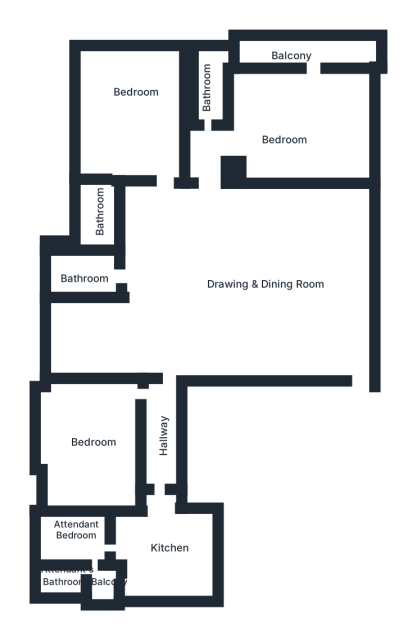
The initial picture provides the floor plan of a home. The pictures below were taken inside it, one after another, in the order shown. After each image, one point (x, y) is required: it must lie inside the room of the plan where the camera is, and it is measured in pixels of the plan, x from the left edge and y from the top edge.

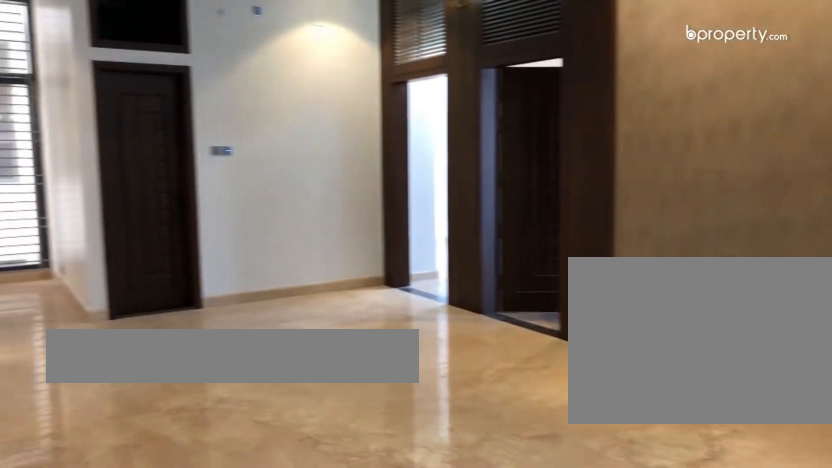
(312, 309)
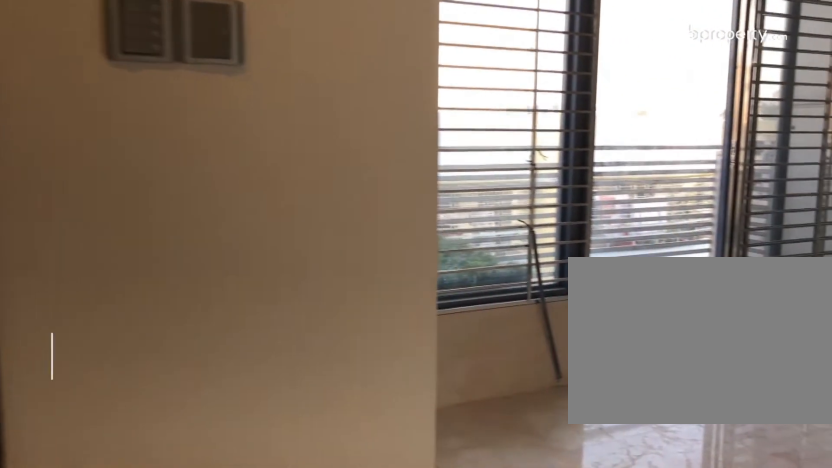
(300, 122)
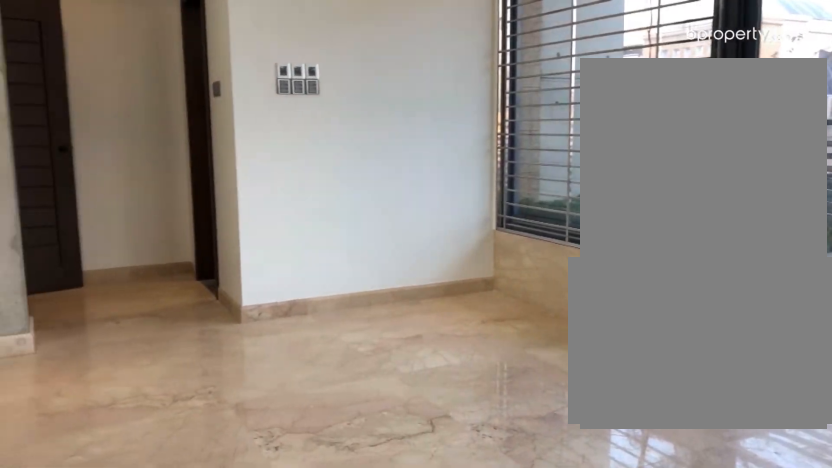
(300, 122)
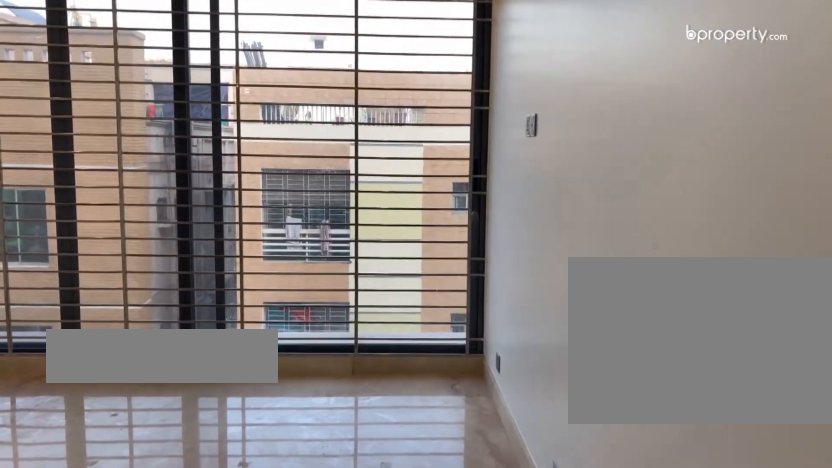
(131, 117)
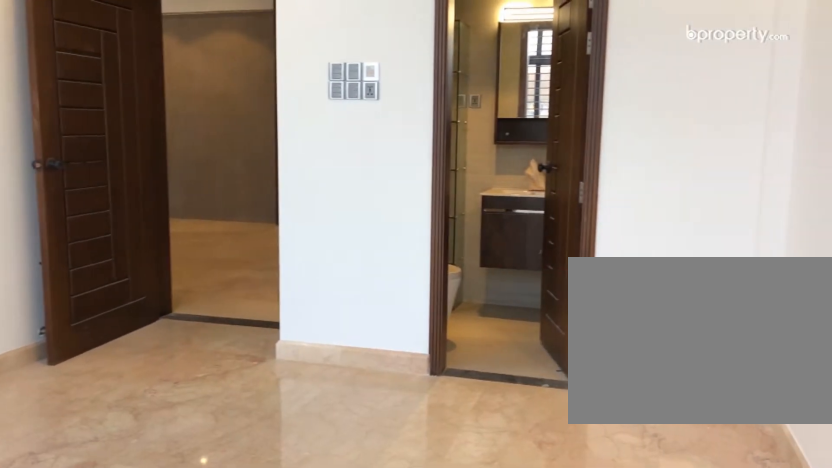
(131, 117)
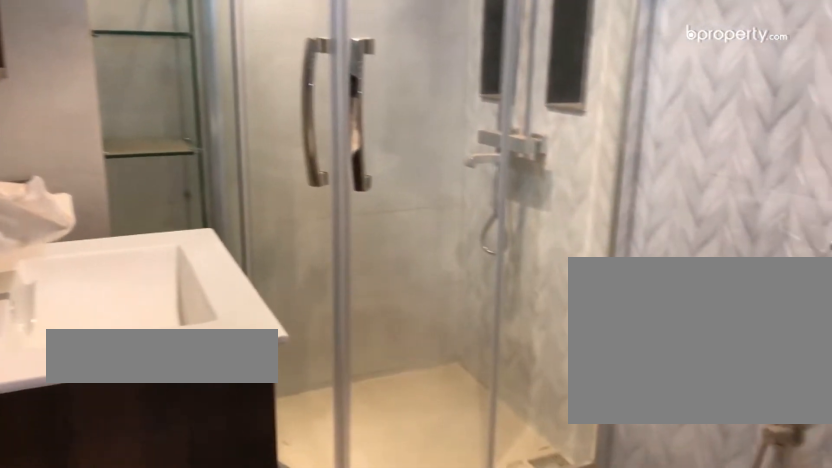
(87, 268)
